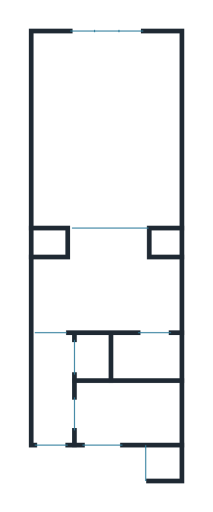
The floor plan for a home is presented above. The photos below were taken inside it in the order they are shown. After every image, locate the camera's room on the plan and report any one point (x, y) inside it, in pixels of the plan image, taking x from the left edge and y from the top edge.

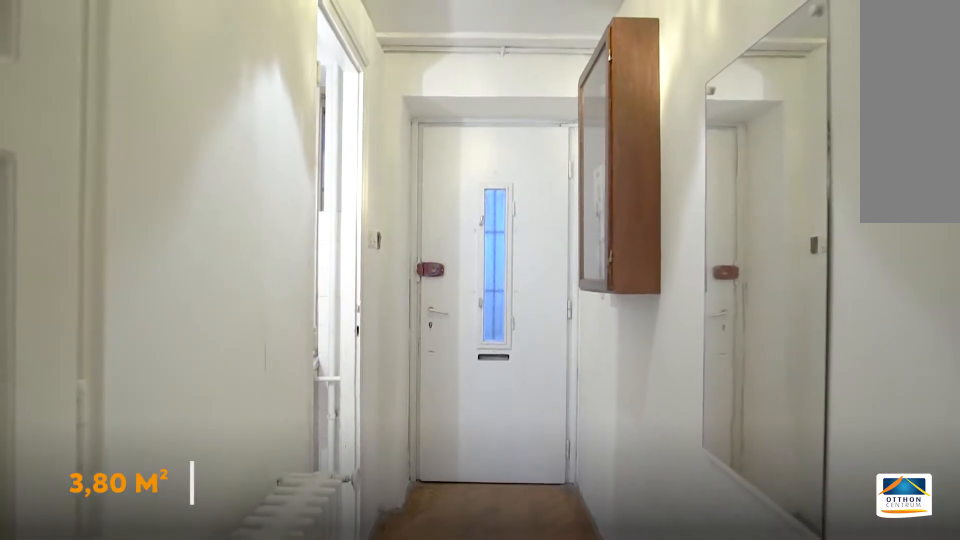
(52, 394)
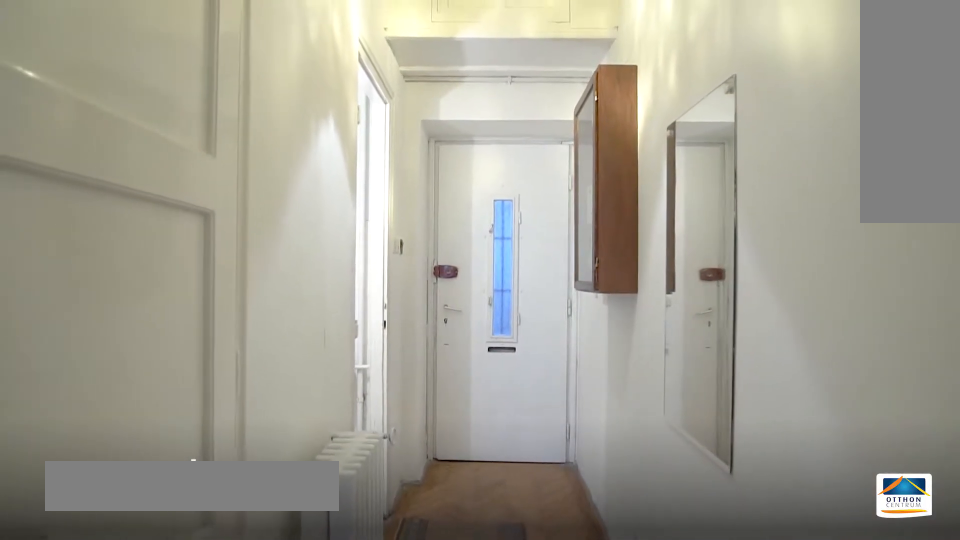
(52, 394)
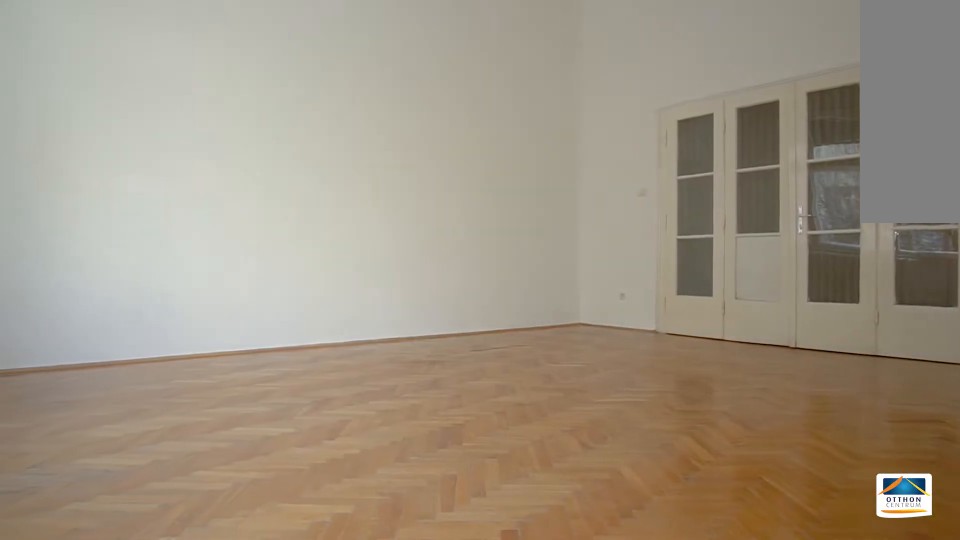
(109, 132)
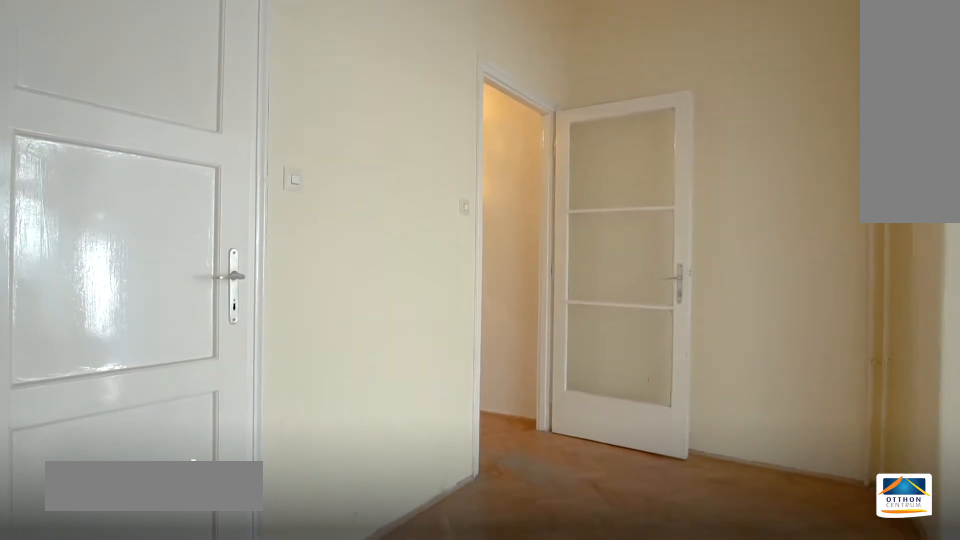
(110, 289)
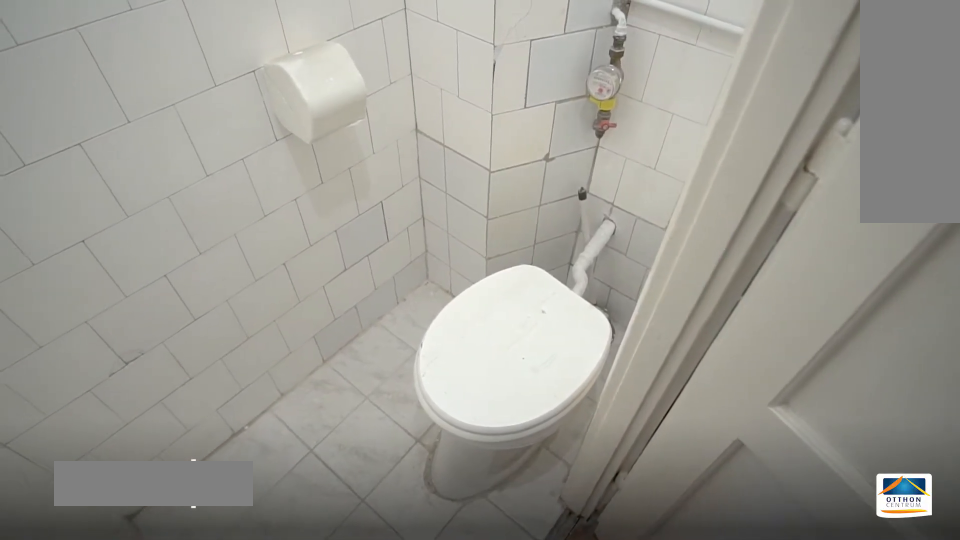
(93, 356)
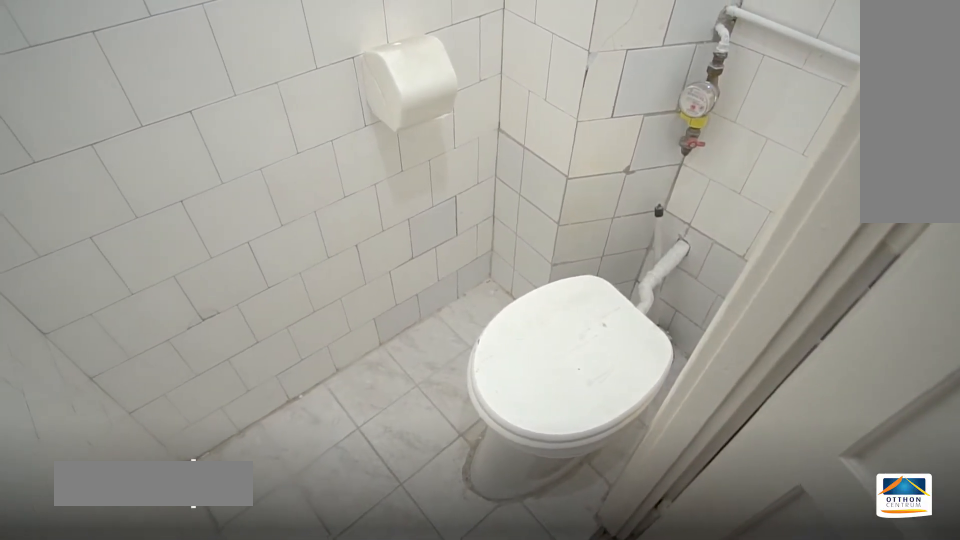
(93, 356)
